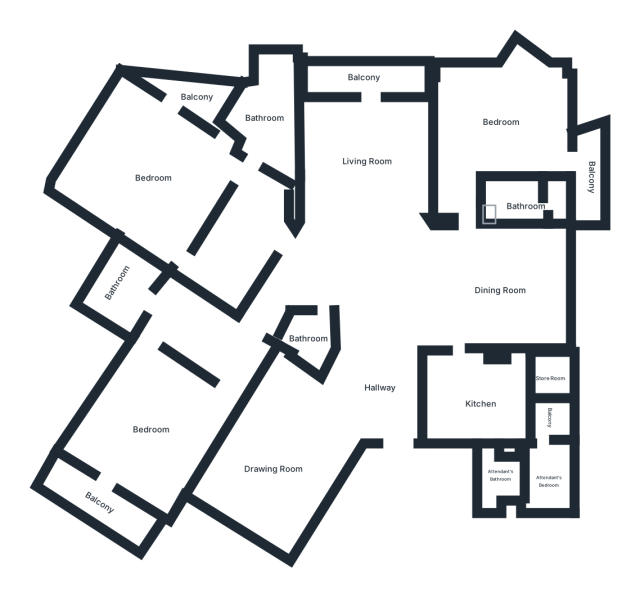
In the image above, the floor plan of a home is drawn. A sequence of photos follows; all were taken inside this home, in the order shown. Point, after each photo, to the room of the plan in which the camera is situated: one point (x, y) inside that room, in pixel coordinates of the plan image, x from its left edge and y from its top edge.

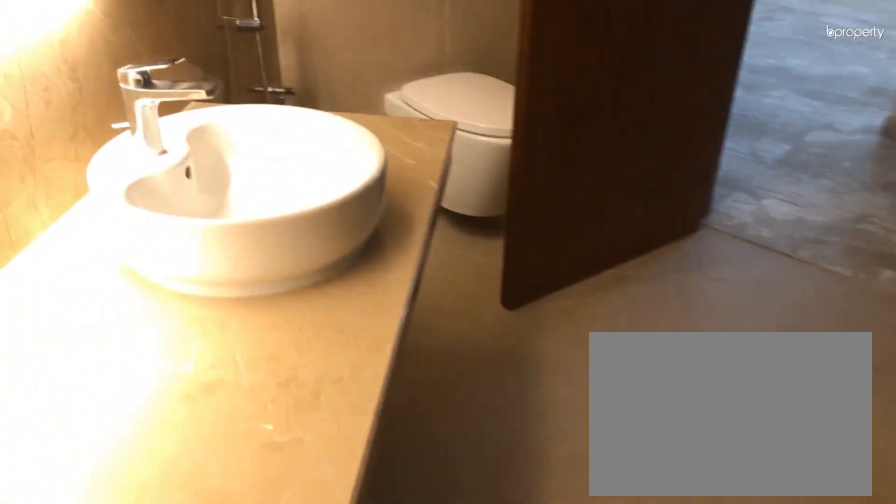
(262, 117)
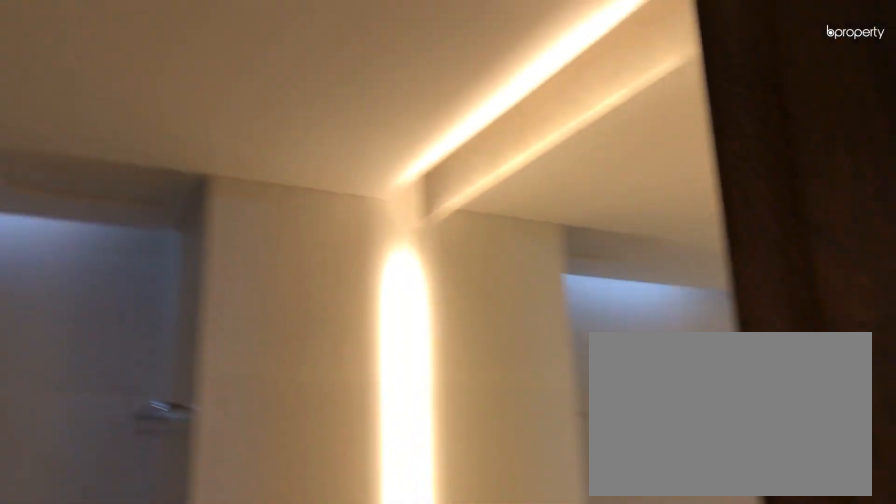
(309, 337)
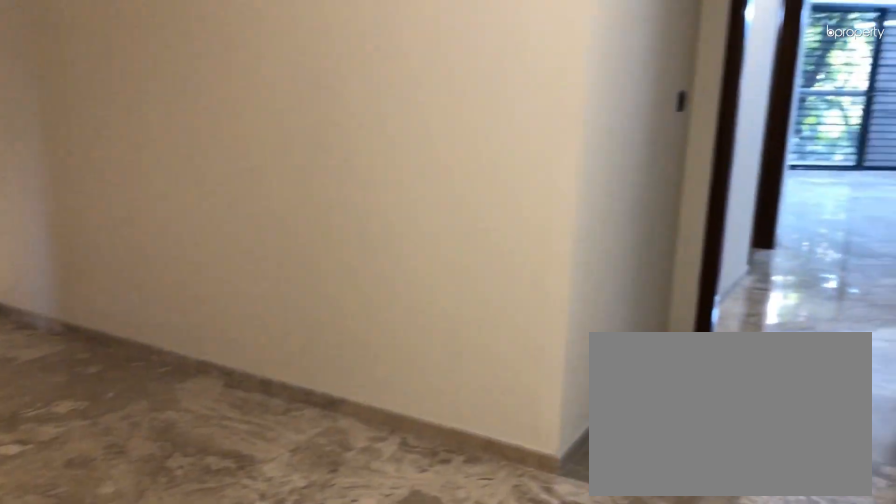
(149, 422)
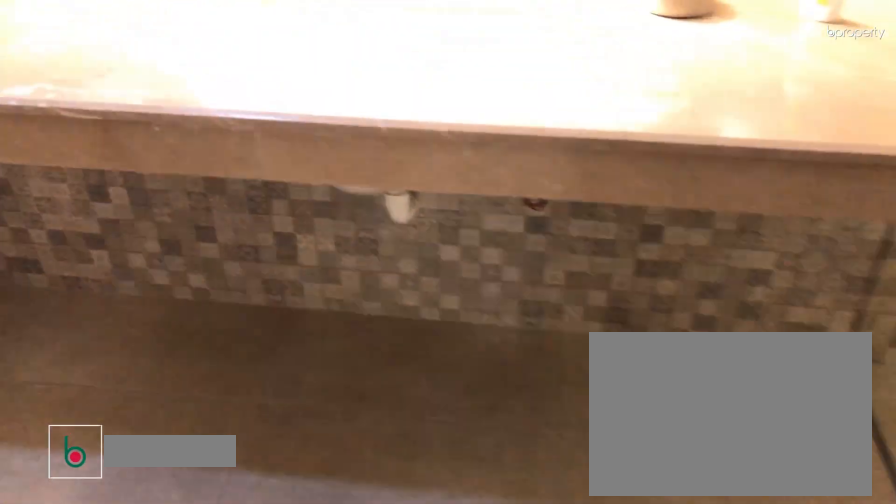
(123, 292)
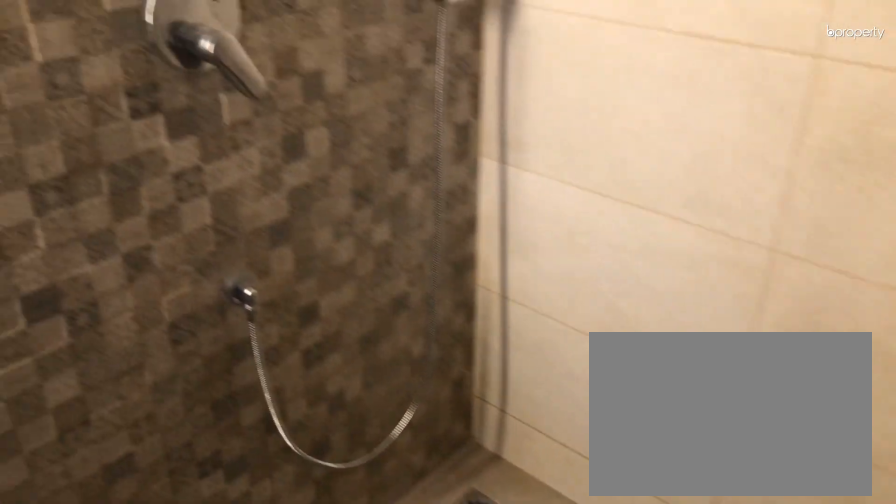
(123, 292)
